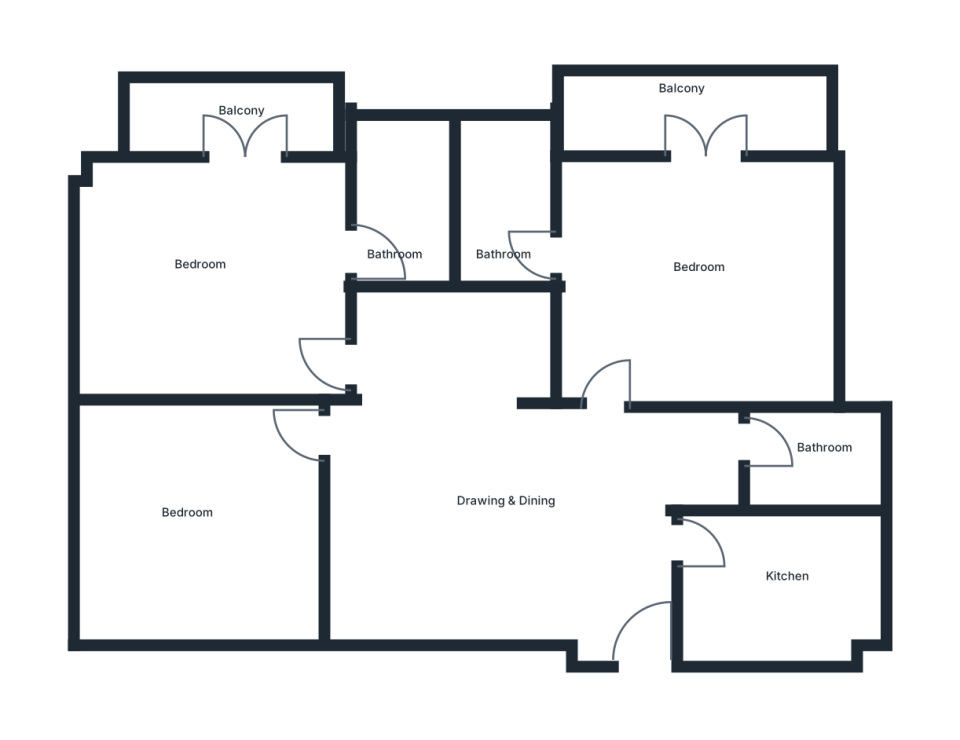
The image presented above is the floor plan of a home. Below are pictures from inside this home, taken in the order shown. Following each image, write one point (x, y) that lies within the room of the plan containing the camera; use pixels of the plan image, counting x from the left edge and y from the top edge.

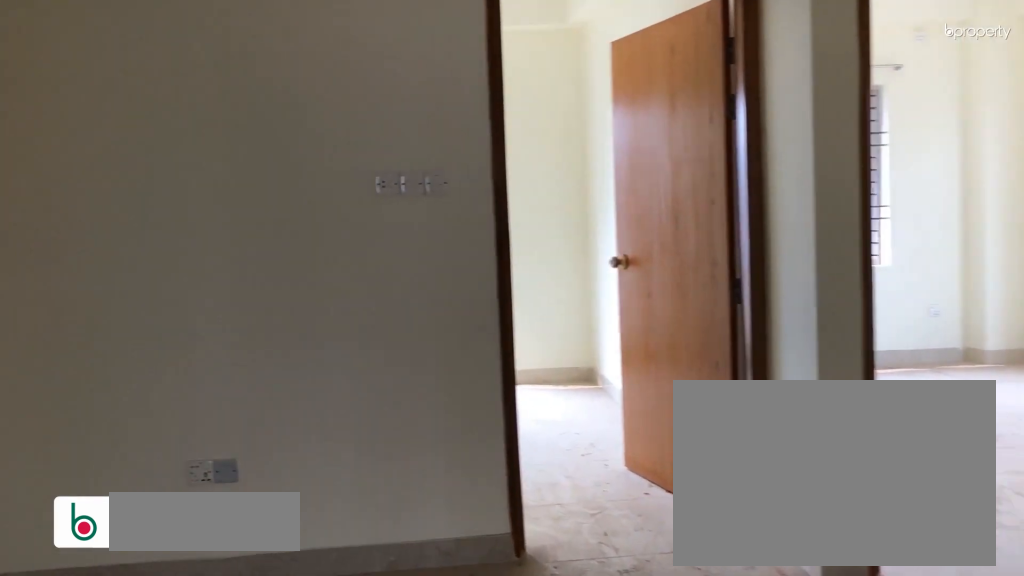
(508, 521)
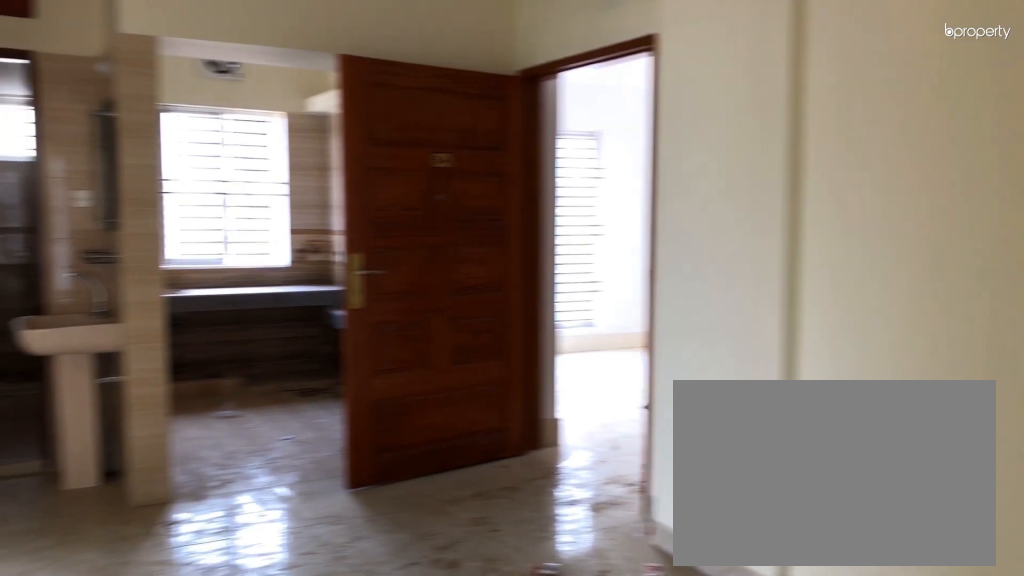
(508, 521)
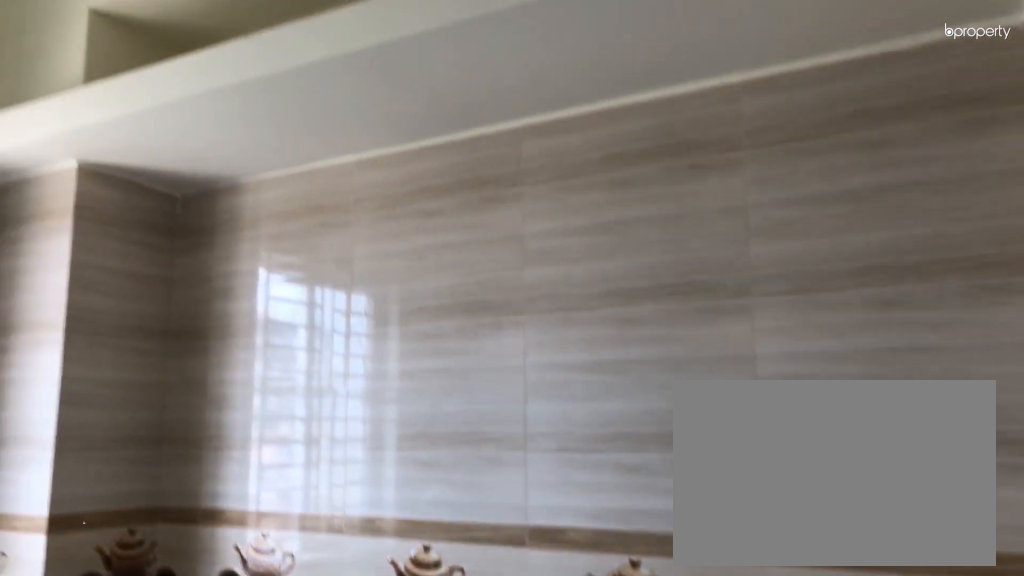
(775, 576)
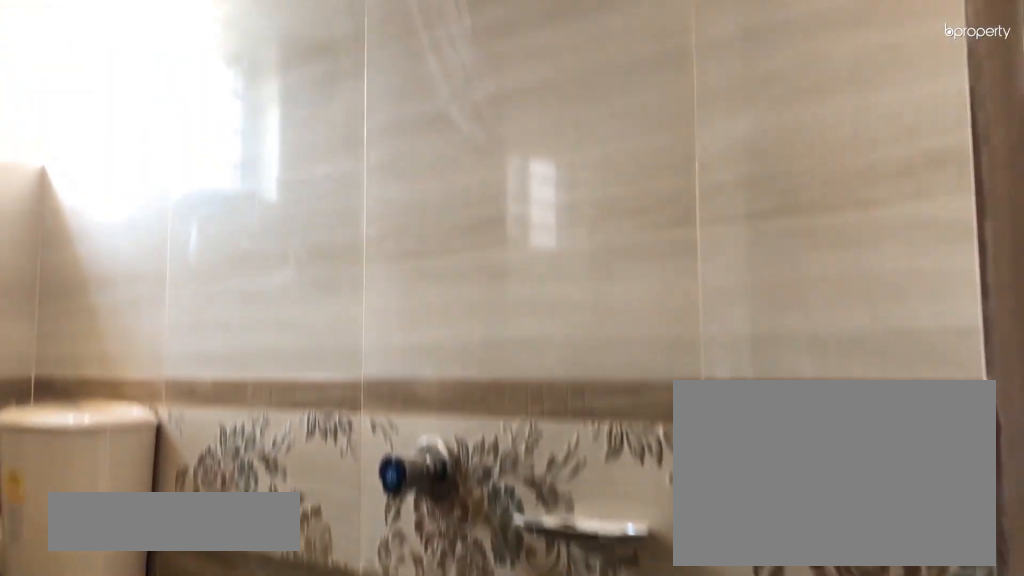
(813, 447)
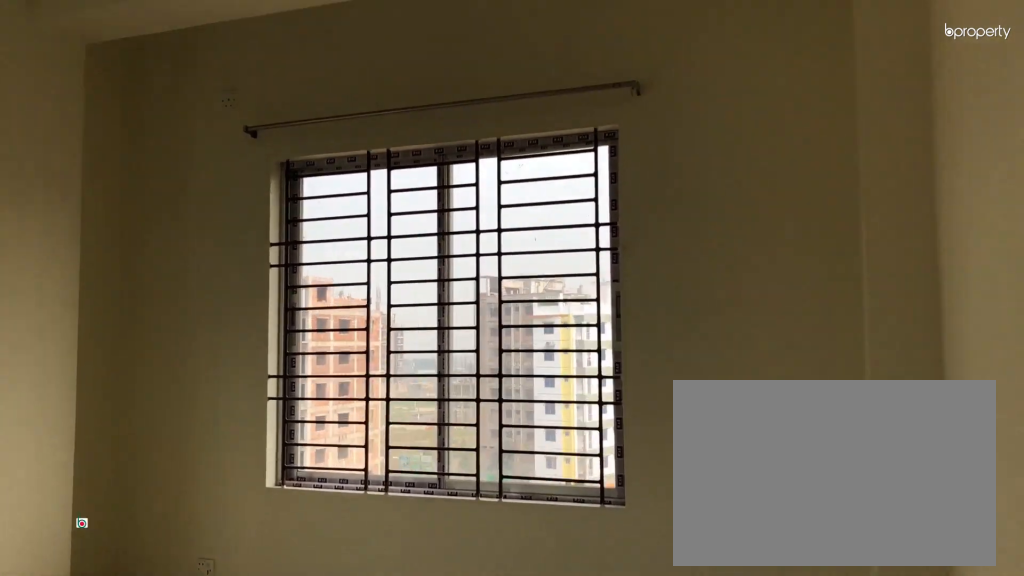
(704, 253)
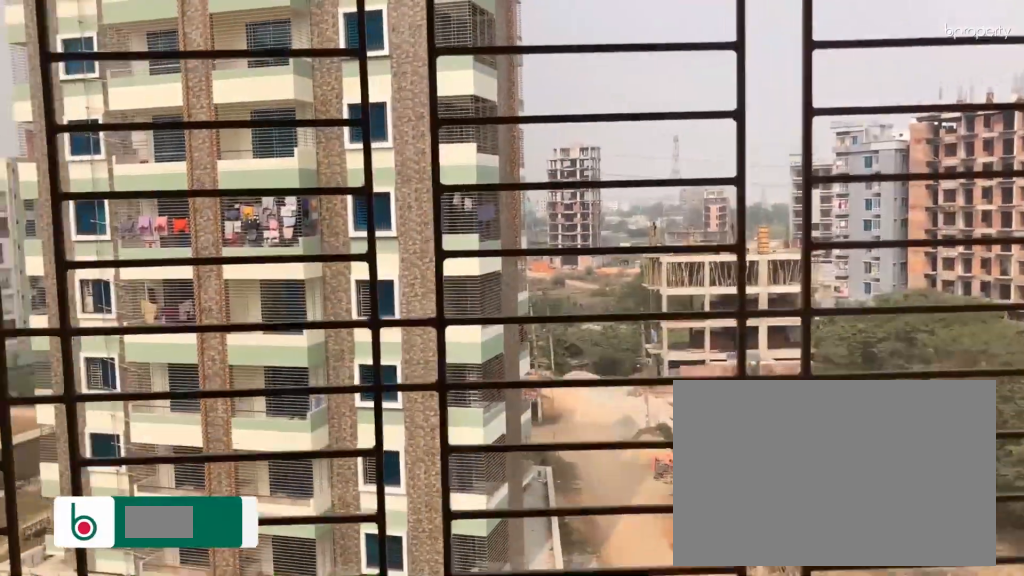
(701, 98)
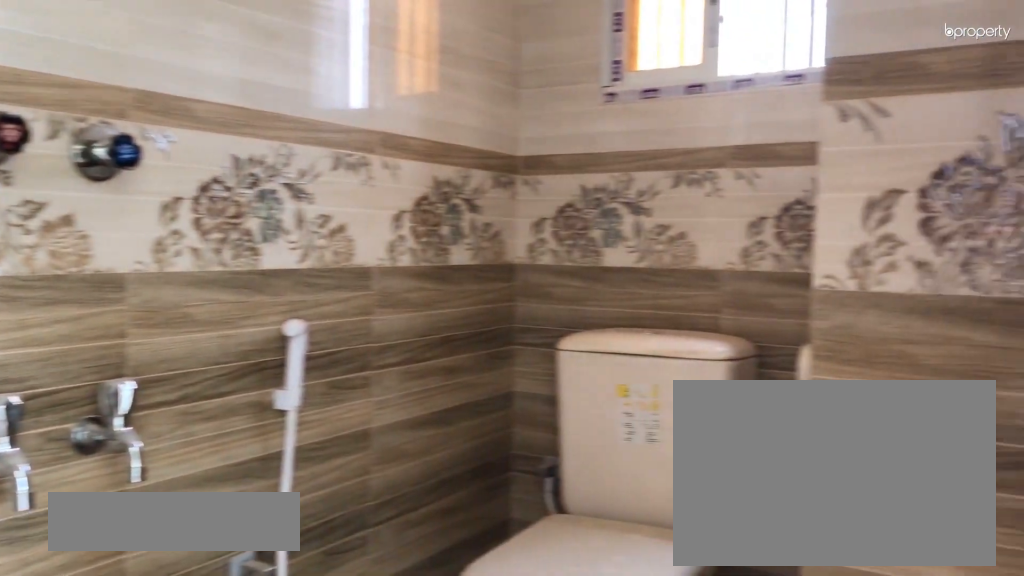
(503, 193)
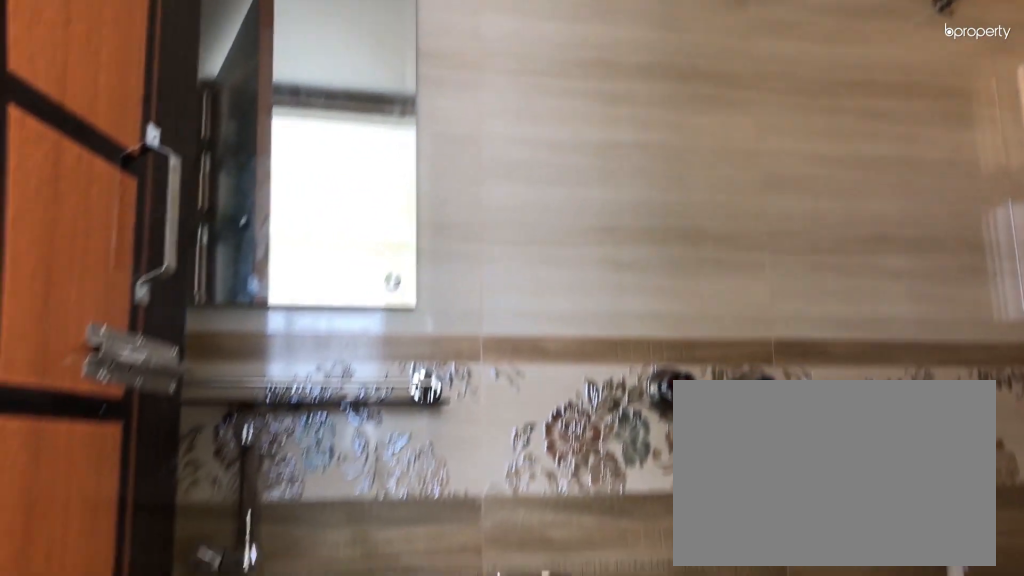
(503, 193)
